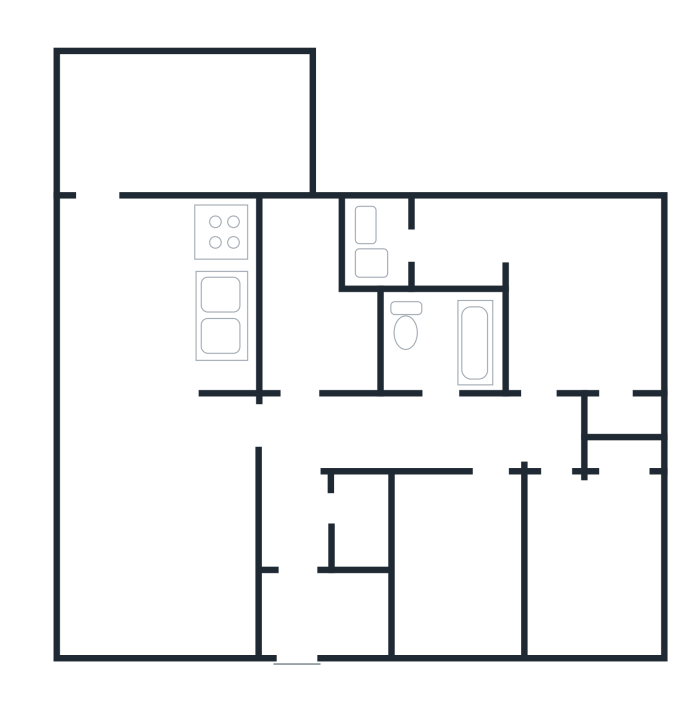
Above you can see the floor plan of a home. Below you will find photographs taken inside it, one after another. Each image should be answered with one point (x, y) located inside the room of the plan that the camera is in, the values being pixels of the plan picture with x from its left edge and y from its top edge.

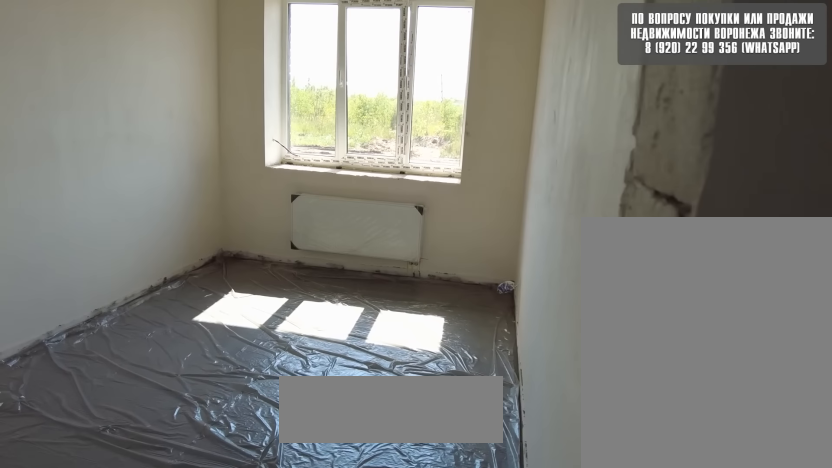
(573, 535)
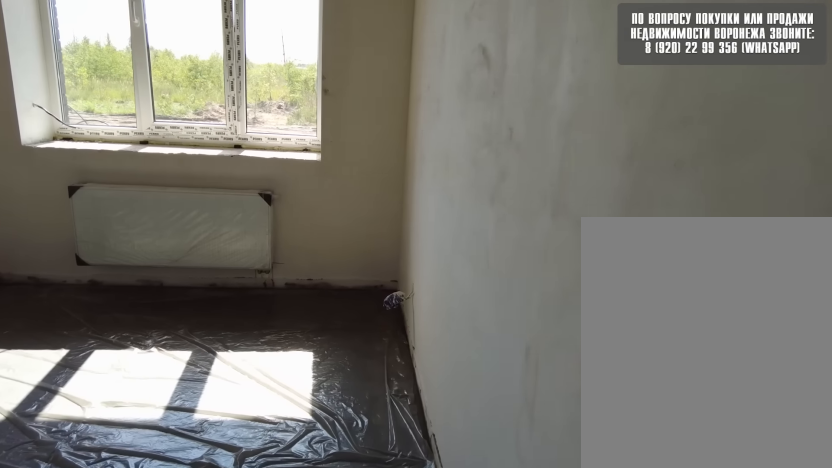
(575, 557)
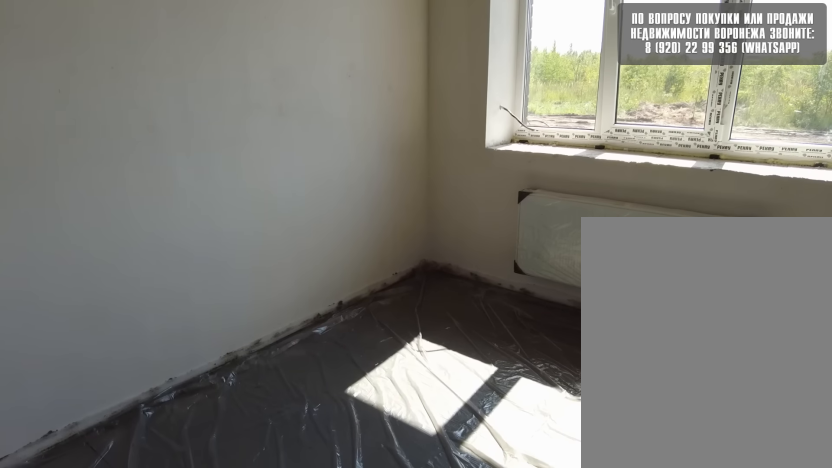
(575, 557)
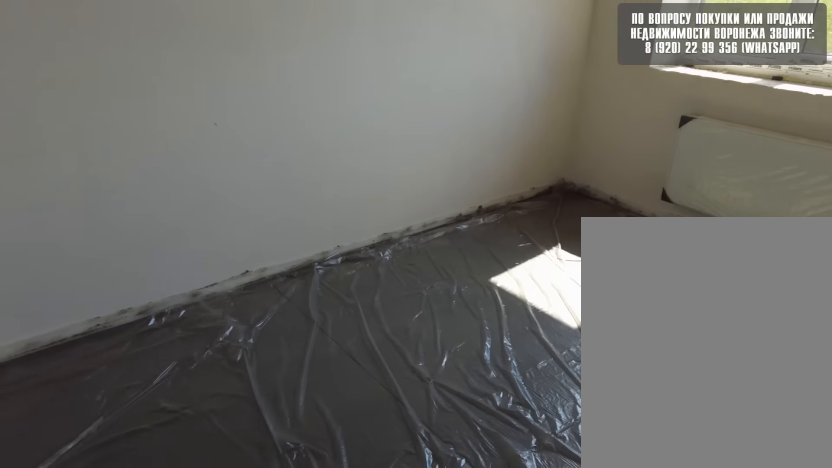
(575, 530)
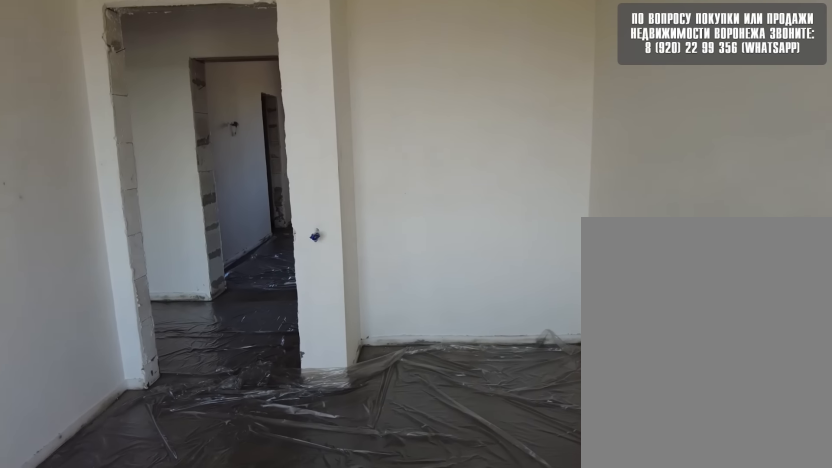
(575, 558)
